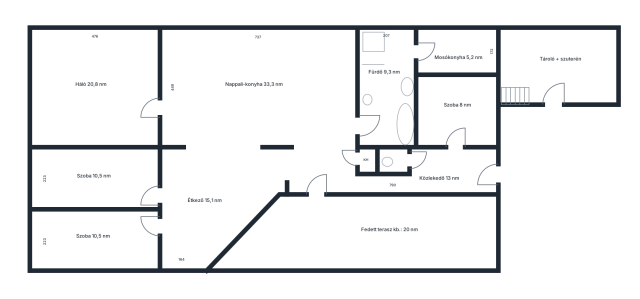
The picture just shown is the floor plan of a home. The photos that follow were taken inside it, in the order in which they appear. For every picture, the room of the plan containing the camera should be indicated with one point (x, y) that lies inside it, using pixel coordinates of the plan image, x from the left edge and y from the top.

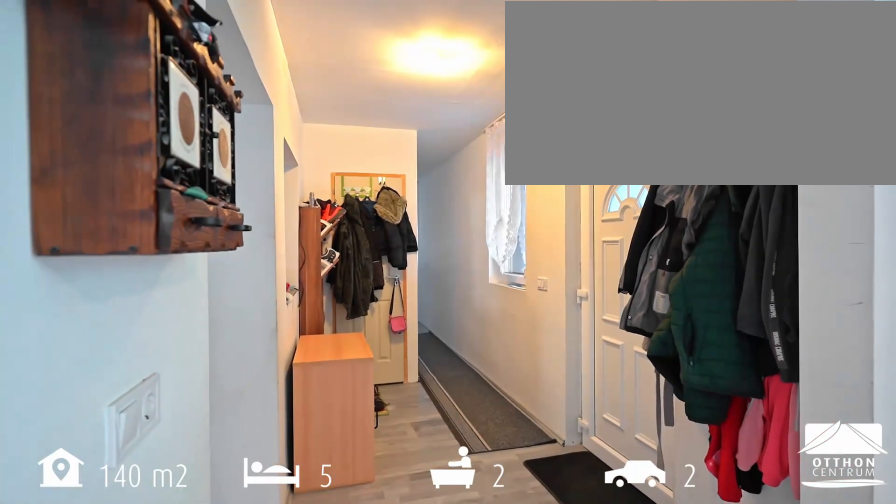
(390, 184)
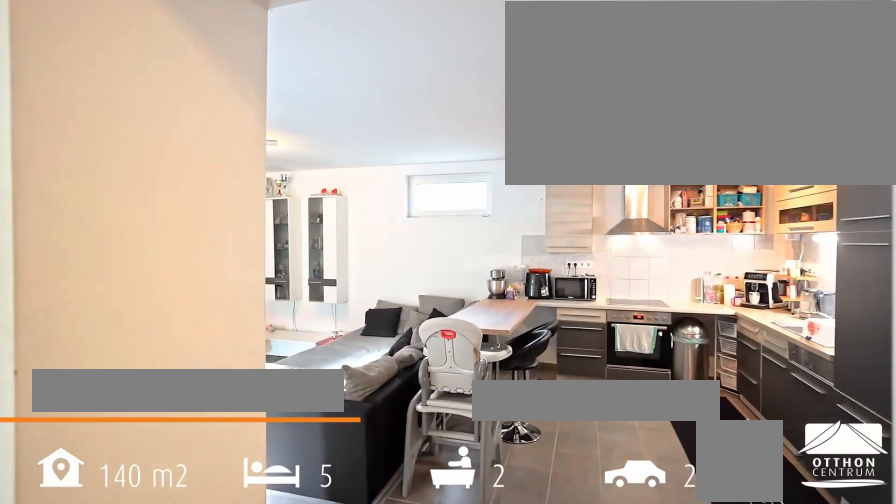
(259, 88)
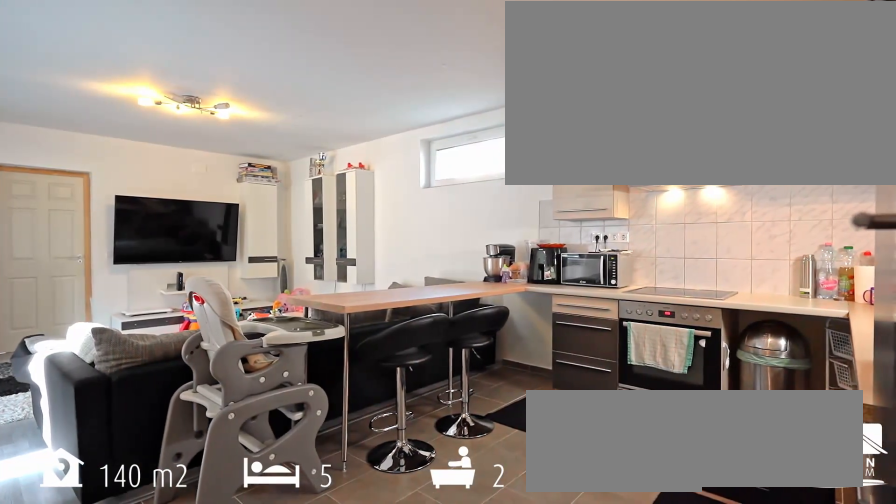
(259, 87)
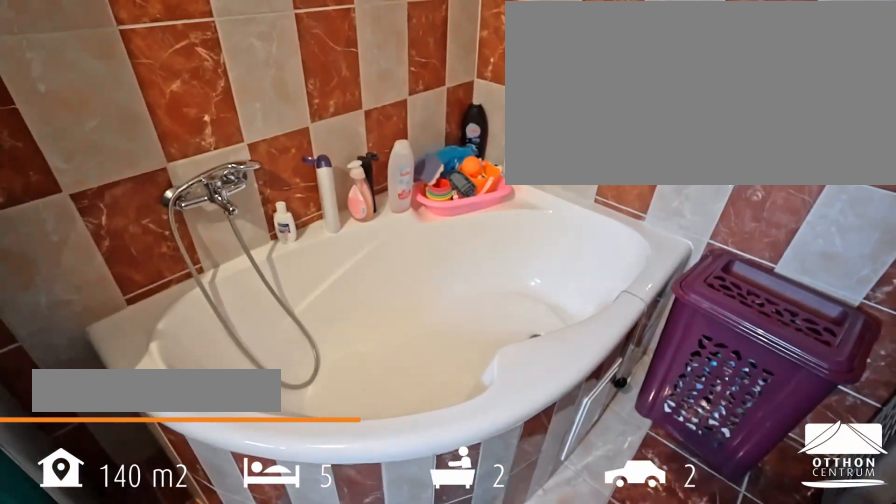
(386, 91)
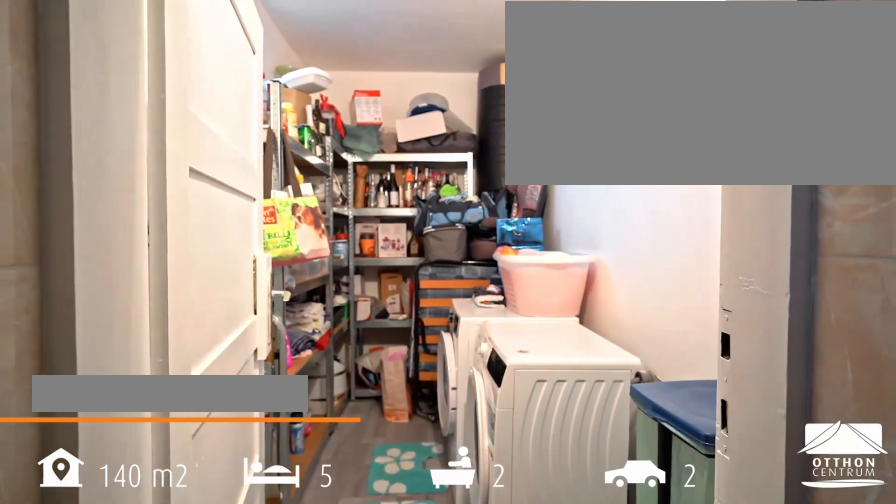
(457, 51)
